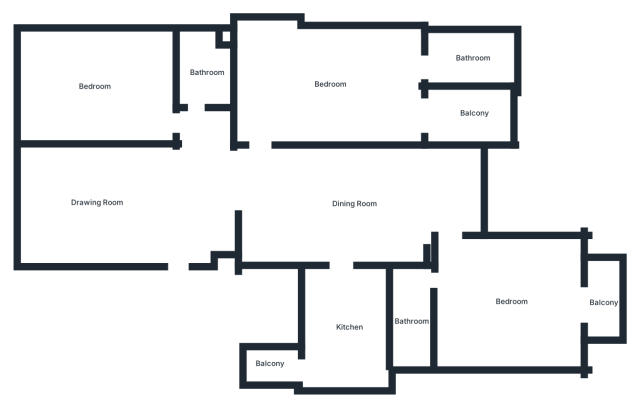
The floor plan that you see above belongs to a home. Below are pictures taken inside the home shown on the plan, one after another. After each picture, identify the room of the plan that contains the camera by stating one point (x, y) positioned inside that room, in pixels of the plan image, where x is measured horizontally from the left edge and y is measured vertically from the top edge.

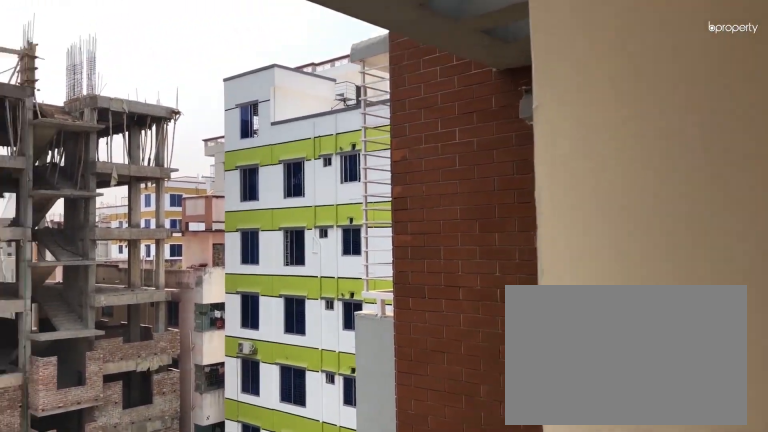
(475, 113)
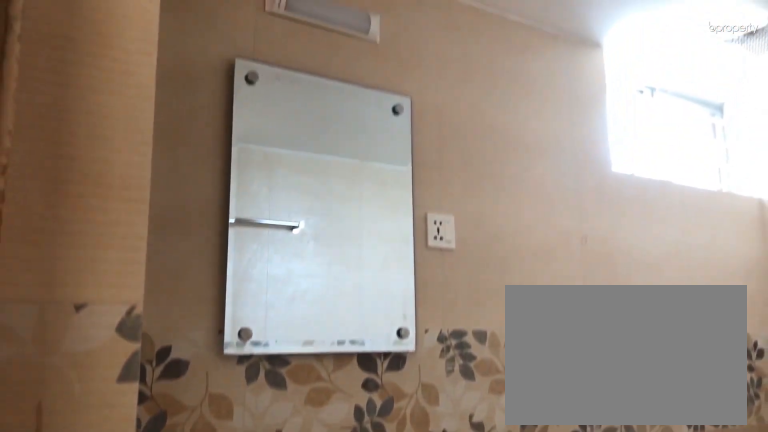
(471, 60)
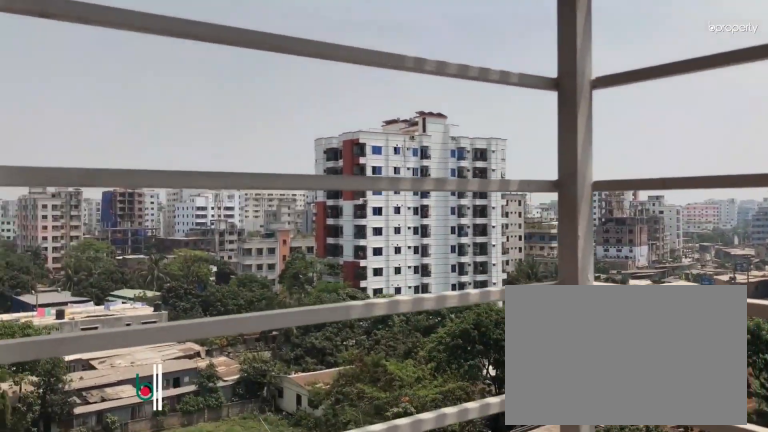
(605, 303)
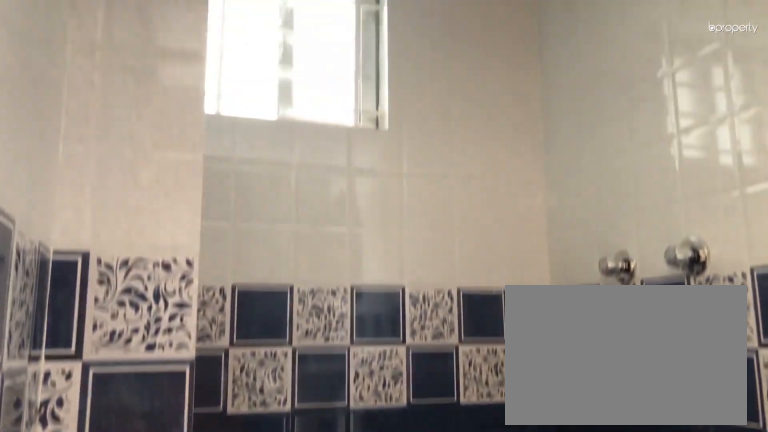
(411, 321)
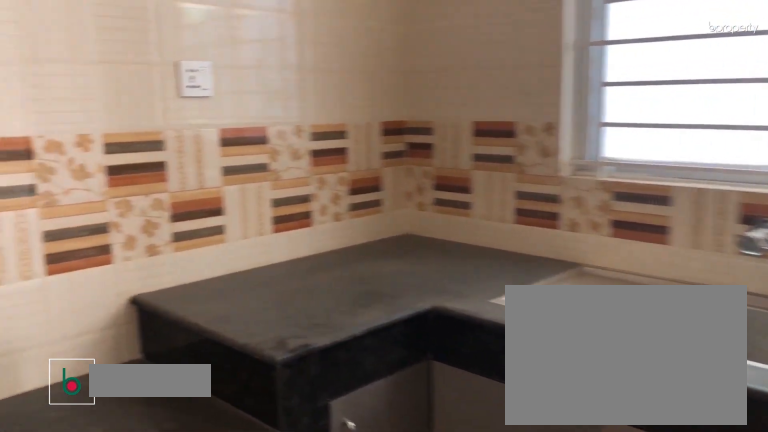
(349, 327)
